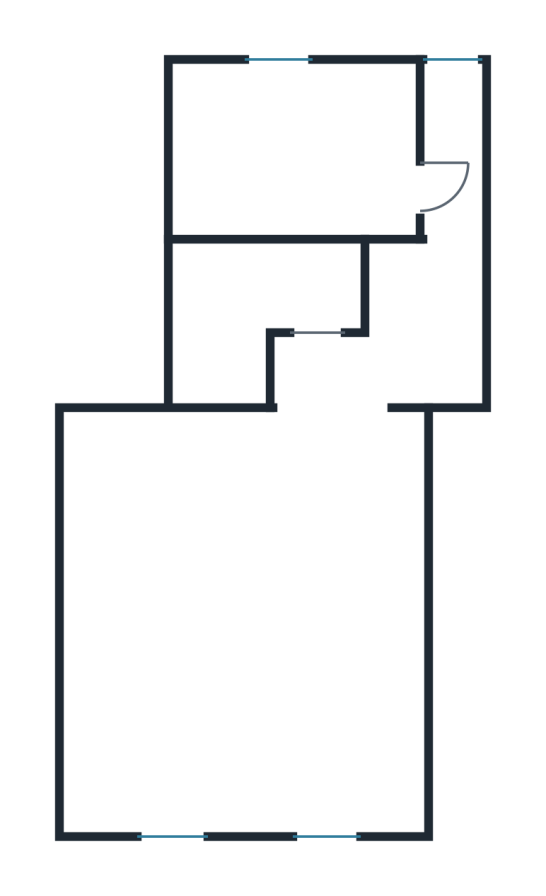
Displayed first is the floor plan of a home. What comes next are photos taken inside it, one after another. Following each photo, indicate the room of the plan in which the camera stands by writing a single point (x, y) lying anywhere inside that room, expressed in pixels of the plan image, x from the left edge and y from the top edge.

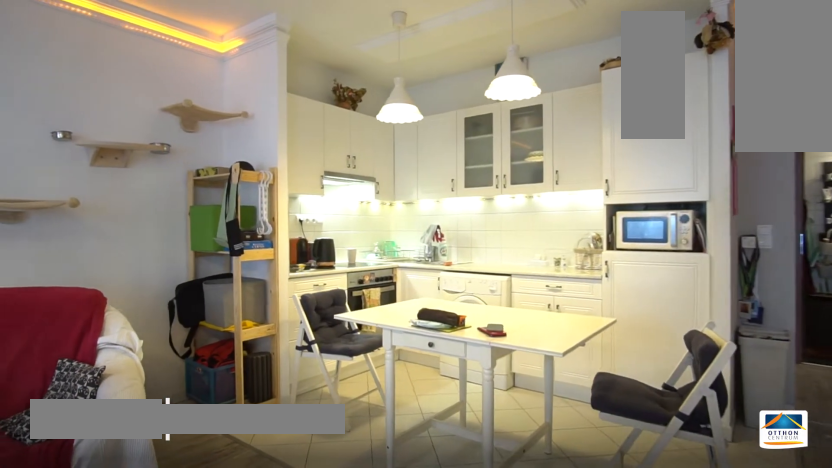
(254, 625)
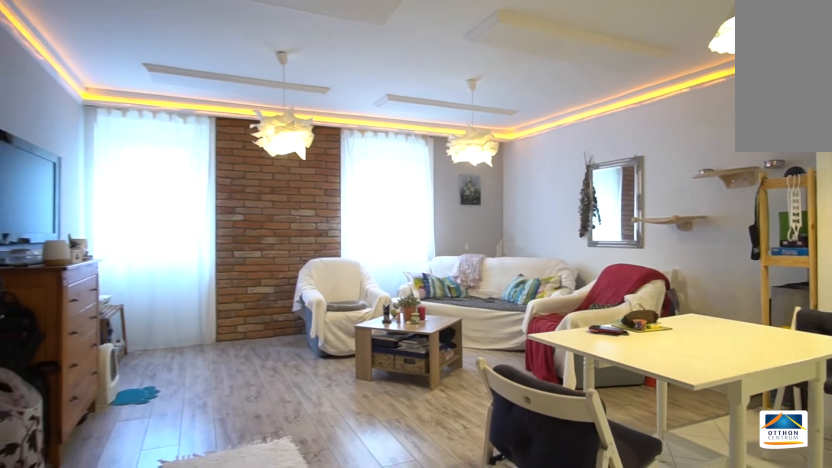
(254, 625)
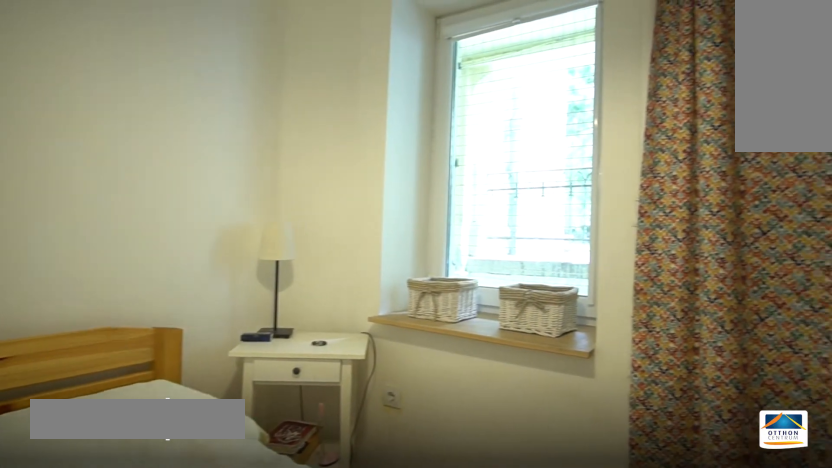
(280, 138)
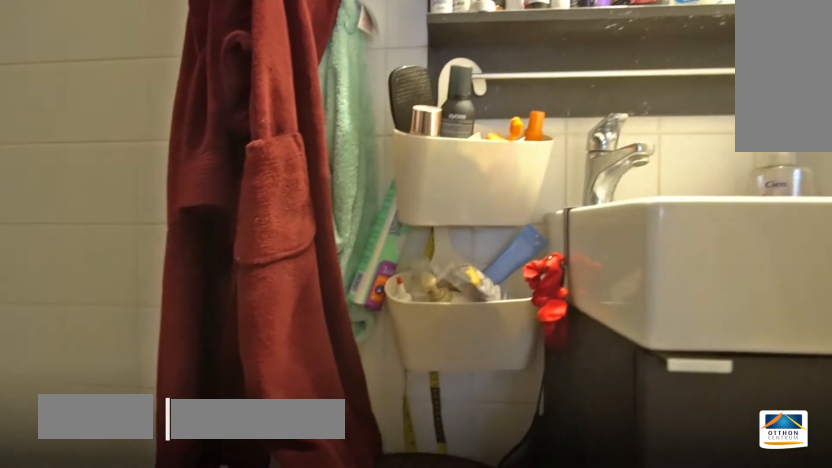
(269, 291)
